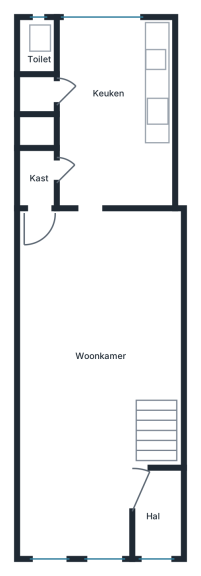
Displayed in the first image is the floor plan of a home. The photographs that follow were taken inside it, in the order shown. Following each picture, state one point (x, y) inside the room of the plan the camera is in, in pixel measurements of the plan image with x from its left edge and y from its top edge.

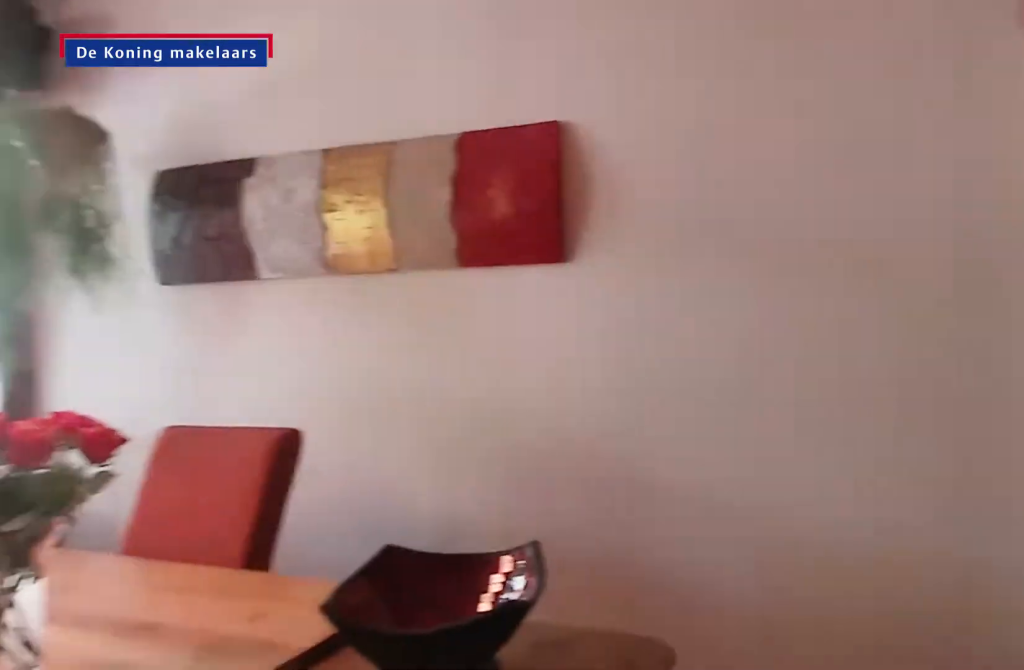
(85, 410)
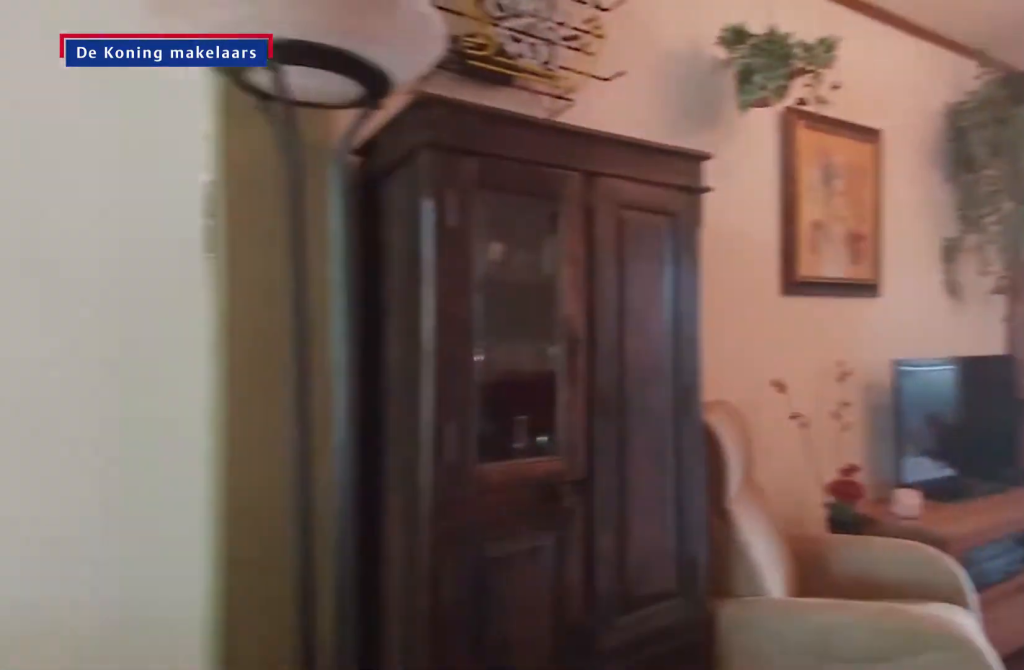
(85, 410)
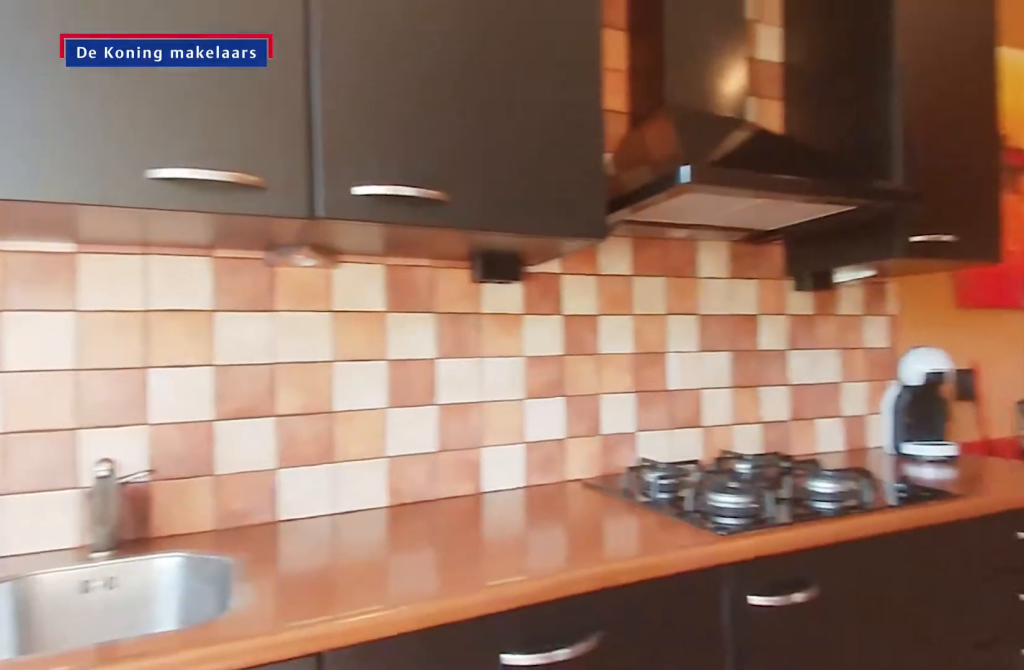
(91, 70)
